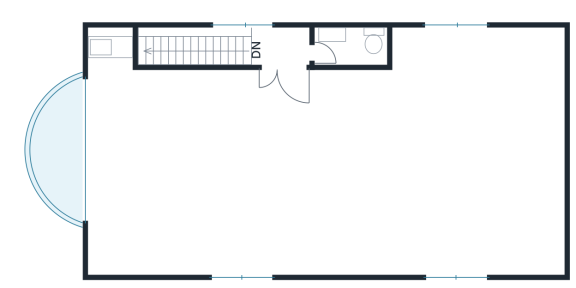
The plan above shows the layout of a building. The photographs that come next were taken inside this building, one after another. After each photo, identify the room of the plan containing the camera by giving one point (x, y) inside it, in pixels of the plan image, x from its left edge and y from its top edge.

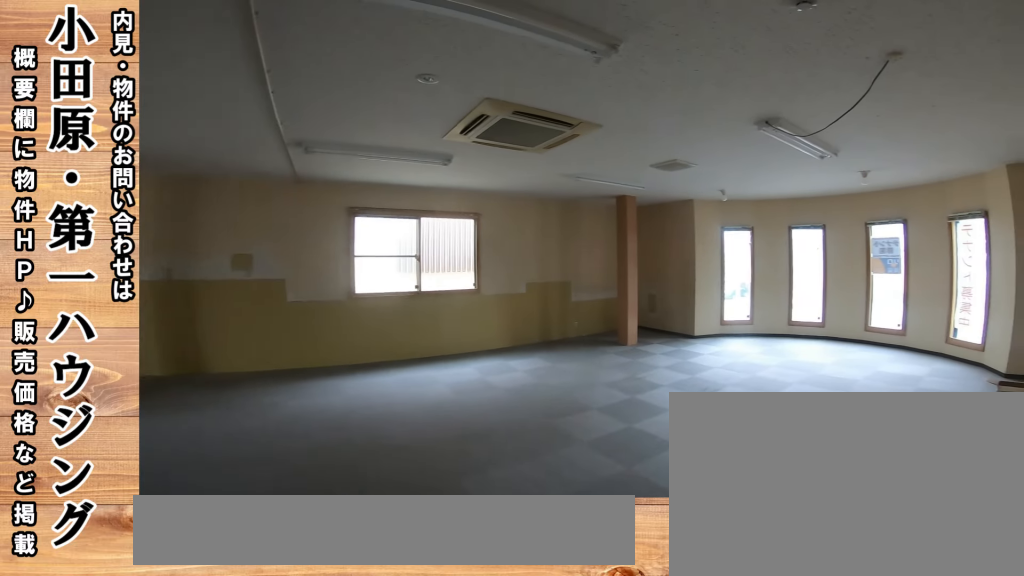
(249, 156)
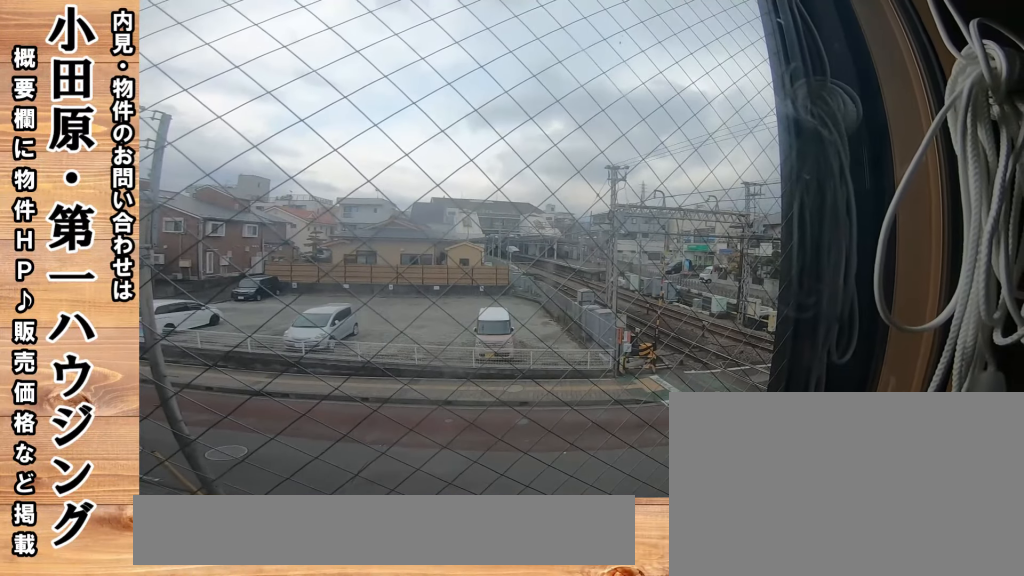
(324, 173)
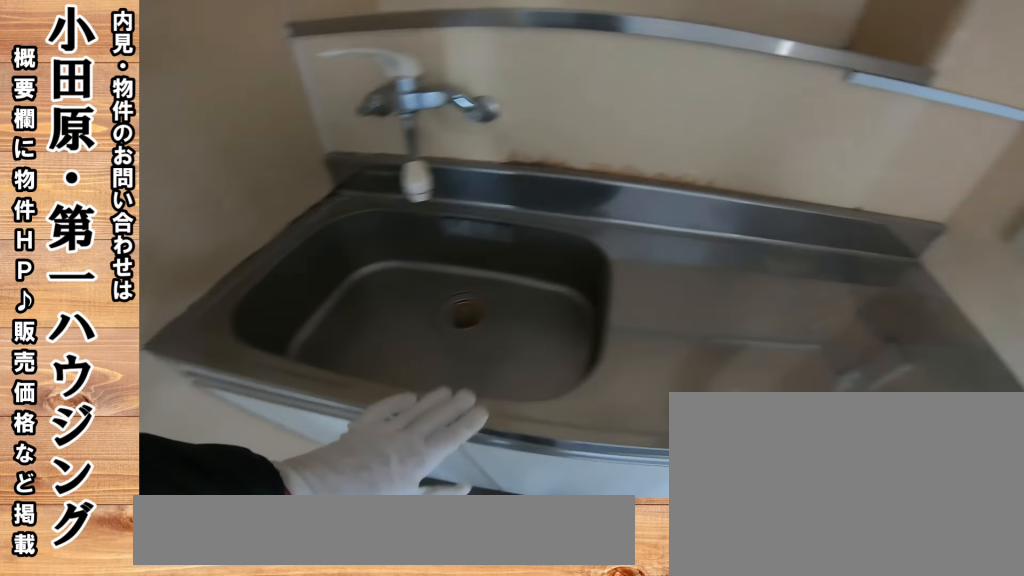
(119, 65)
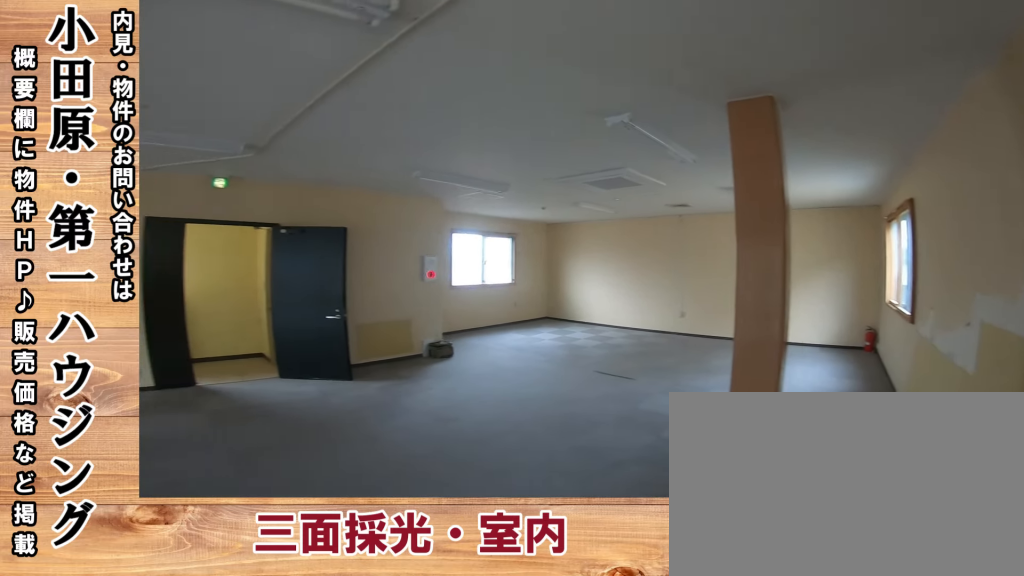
(323, 161)
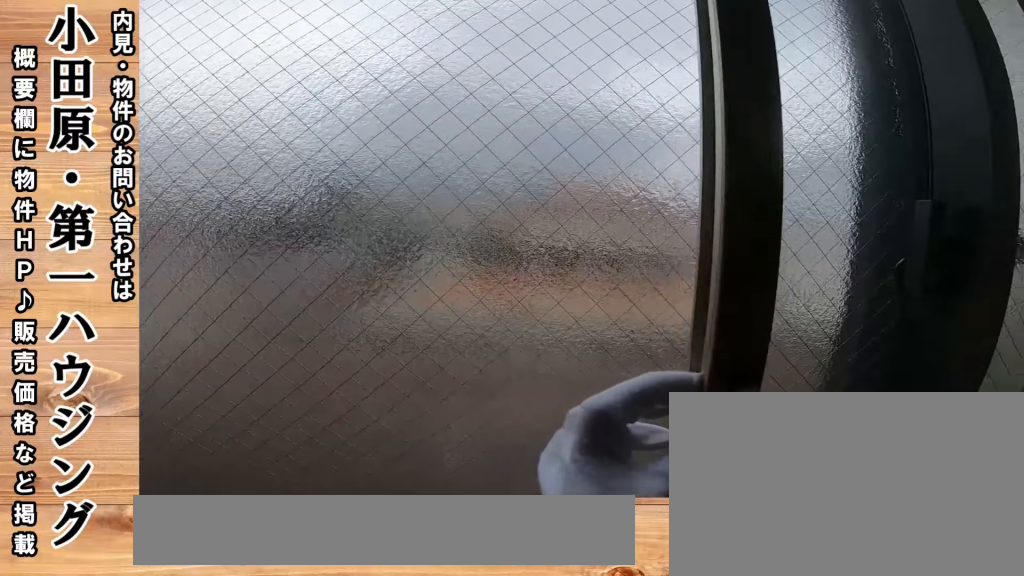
(323, 161)
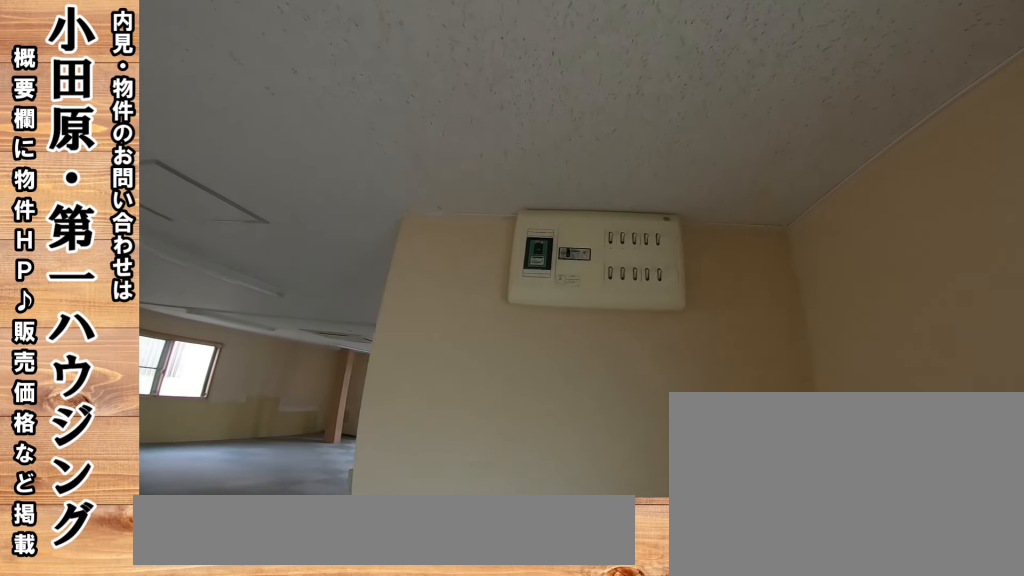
(325, 174)
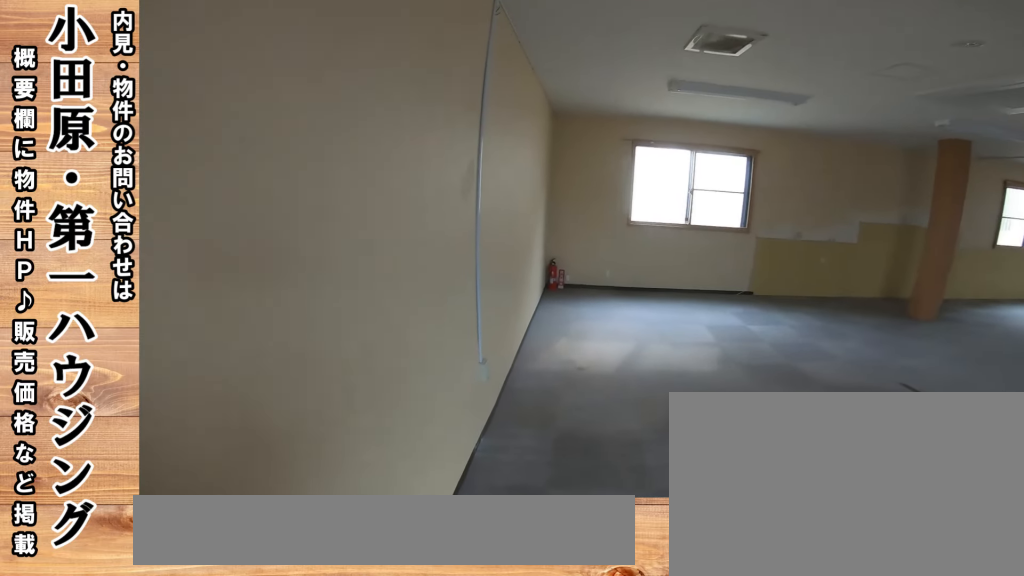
(323, 153)
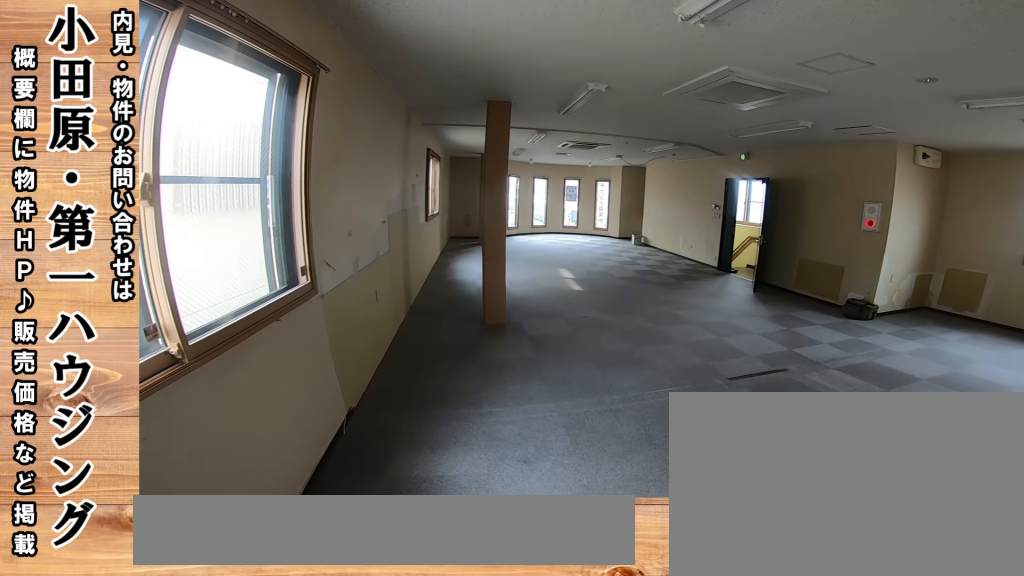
(323, 153)
